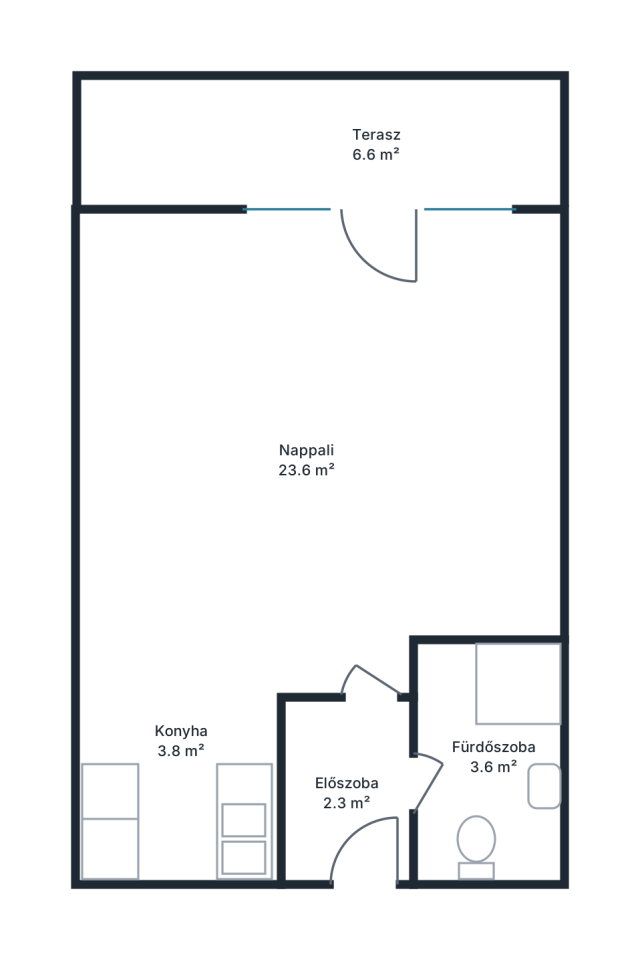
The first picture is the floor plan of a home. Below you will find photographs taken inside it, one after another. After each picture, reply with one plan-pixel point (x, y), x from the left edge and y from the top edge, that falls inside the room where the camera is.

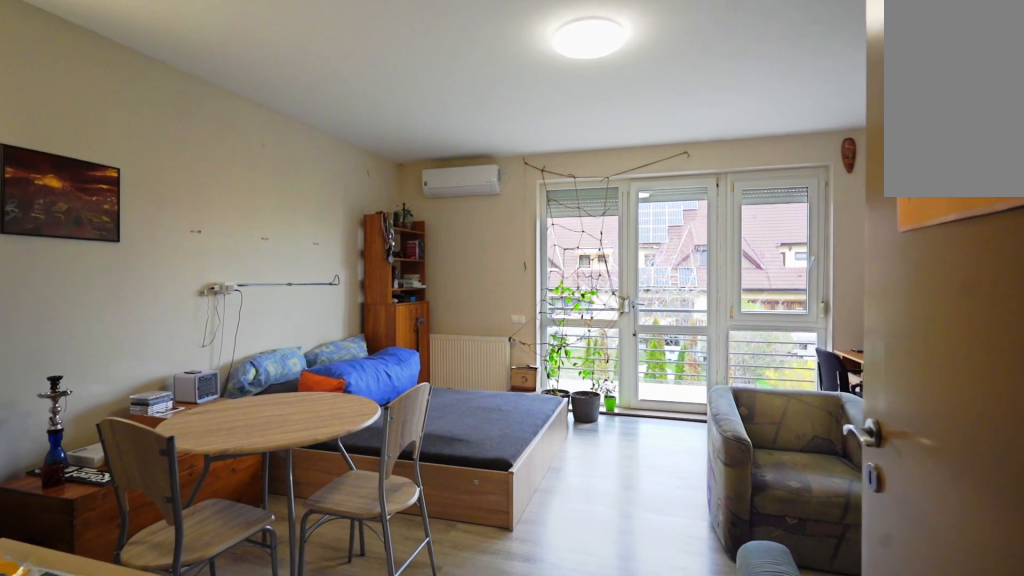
(310, 457)
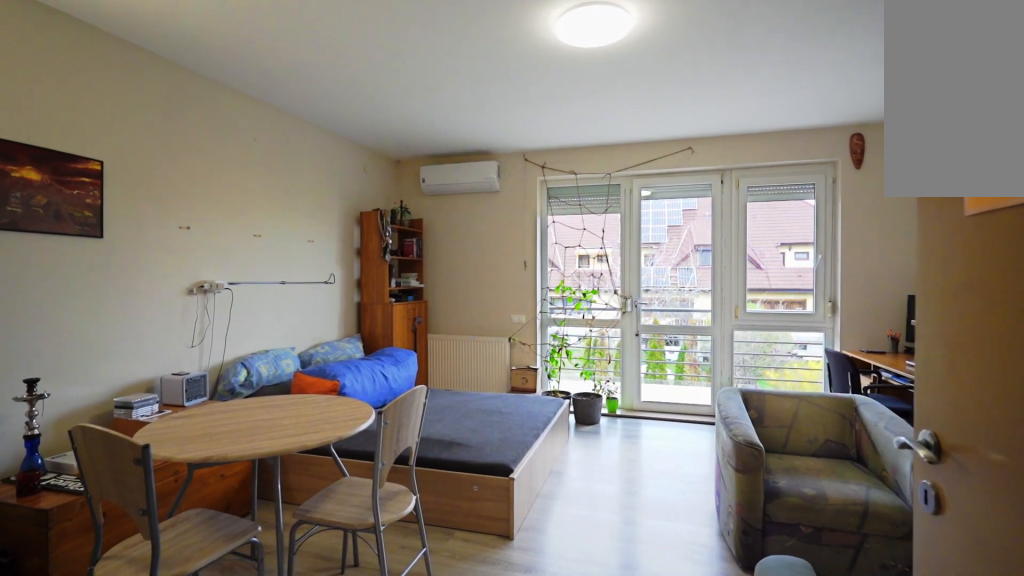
(310, 457)
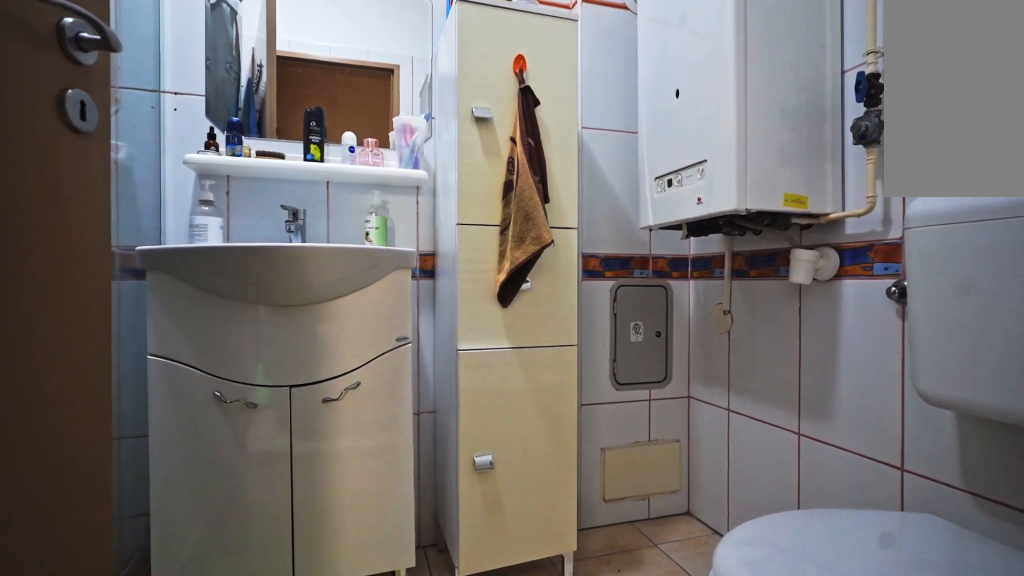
(490, 777)
